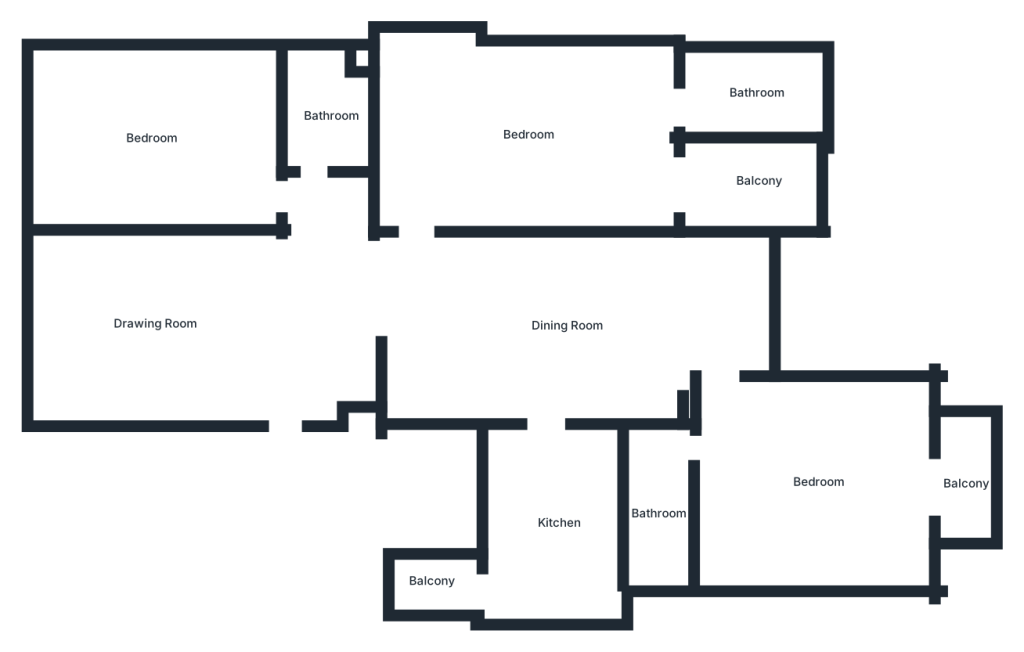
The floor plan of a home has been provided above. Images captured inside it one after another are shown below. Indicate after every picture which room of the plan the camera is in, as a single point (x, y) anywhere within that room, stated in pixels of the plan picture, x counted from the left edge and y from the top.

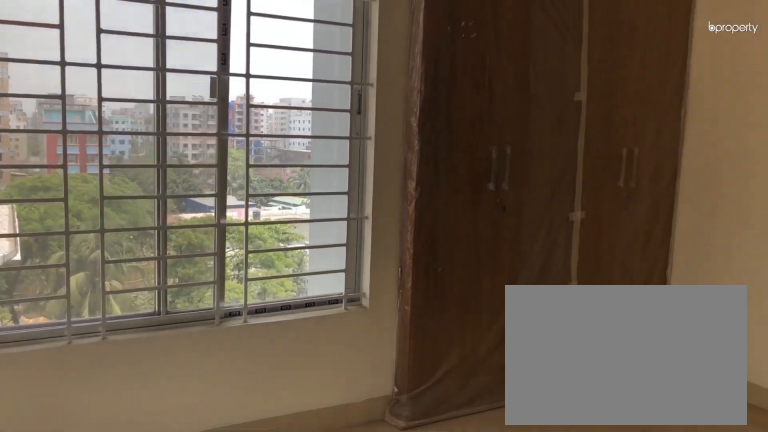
(150, 138)
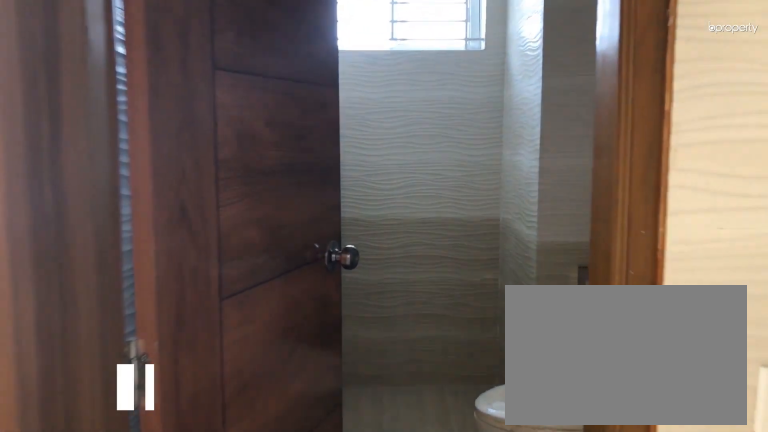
(330, 115)
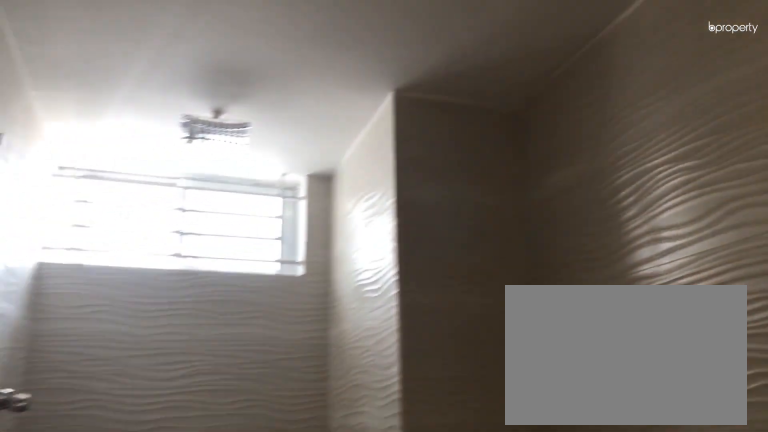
(330, 115)
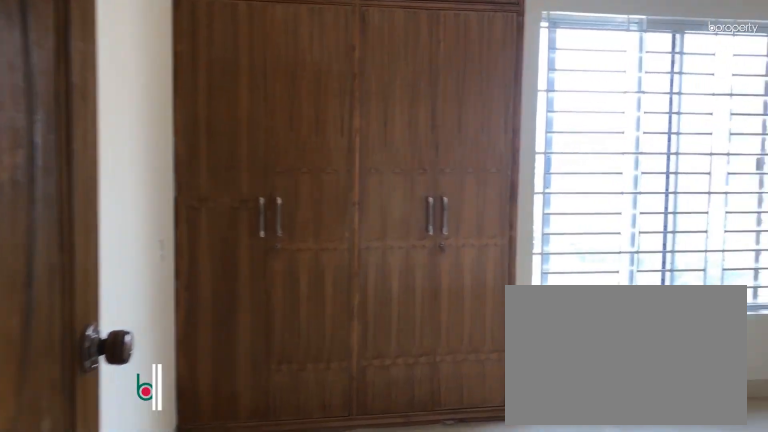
(445, 203)
